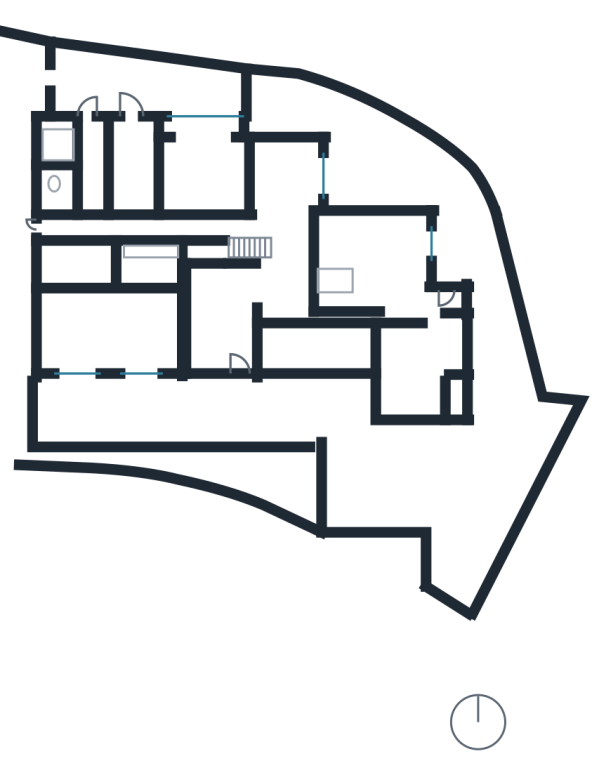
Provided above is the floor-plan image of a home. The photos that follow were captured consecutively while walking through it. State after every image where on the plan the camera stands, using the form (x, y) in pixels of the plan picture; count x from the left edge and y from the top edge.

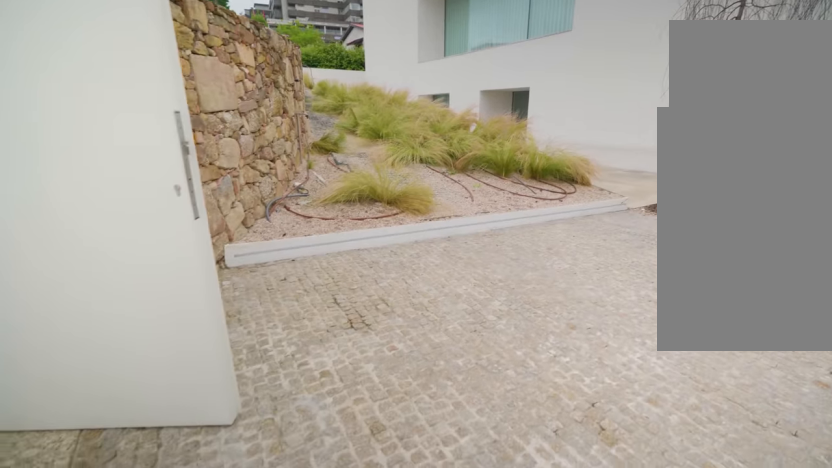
(342, 510)
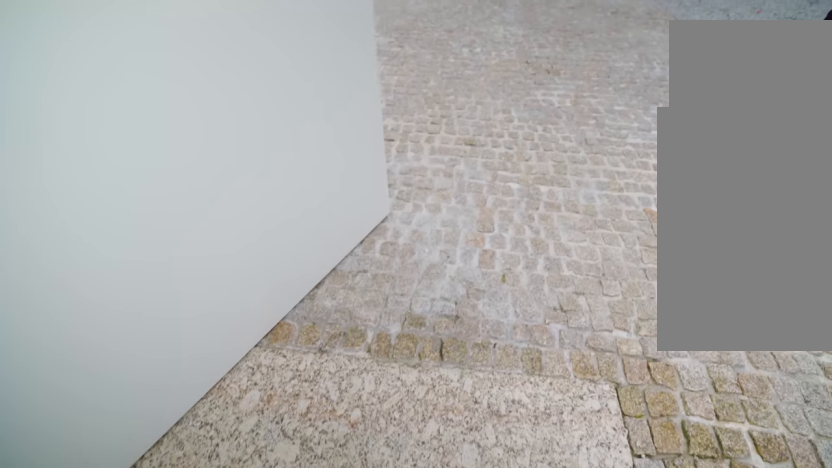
(329, 537)
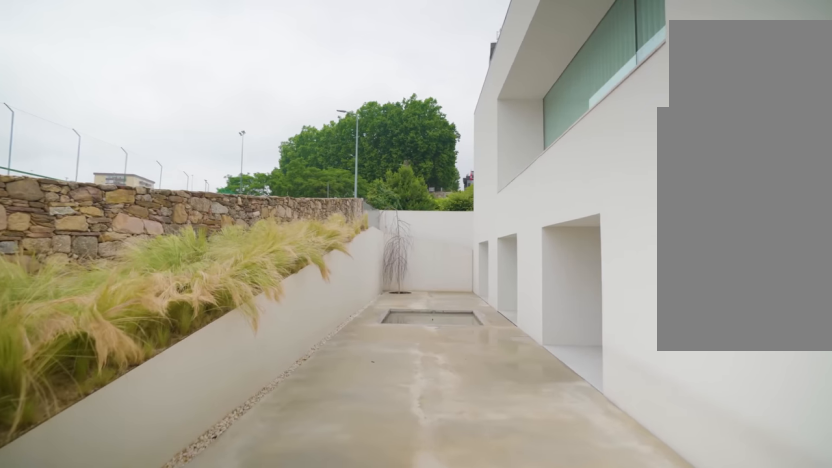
(301, 407)
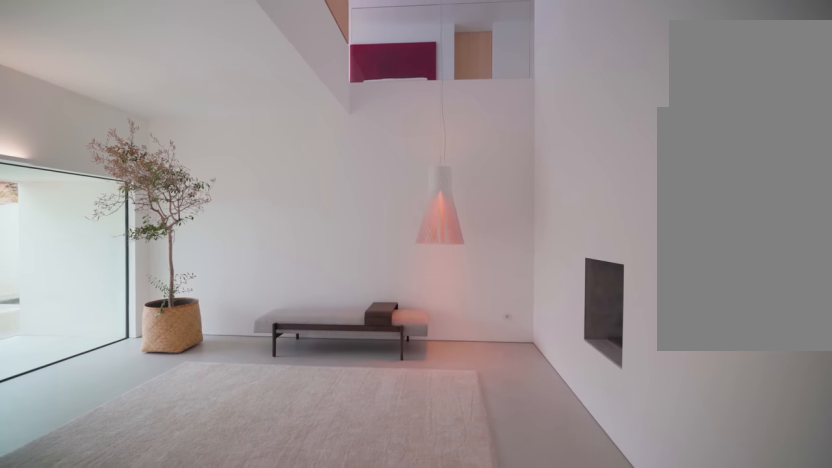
(249, 294)
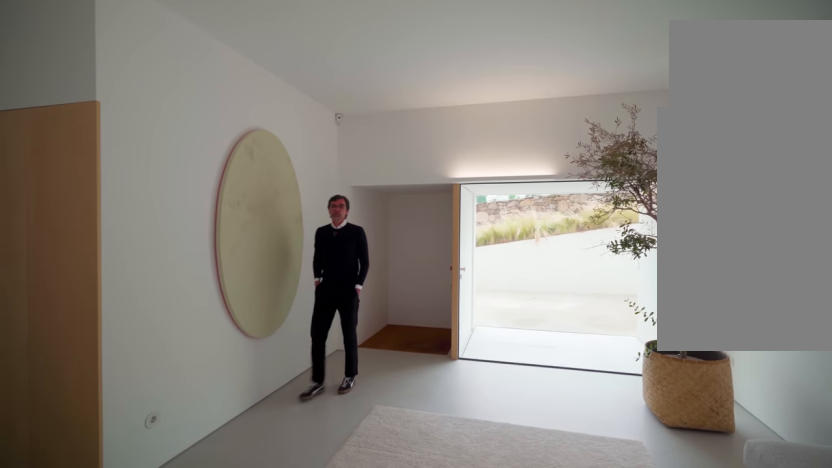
(209, 281)
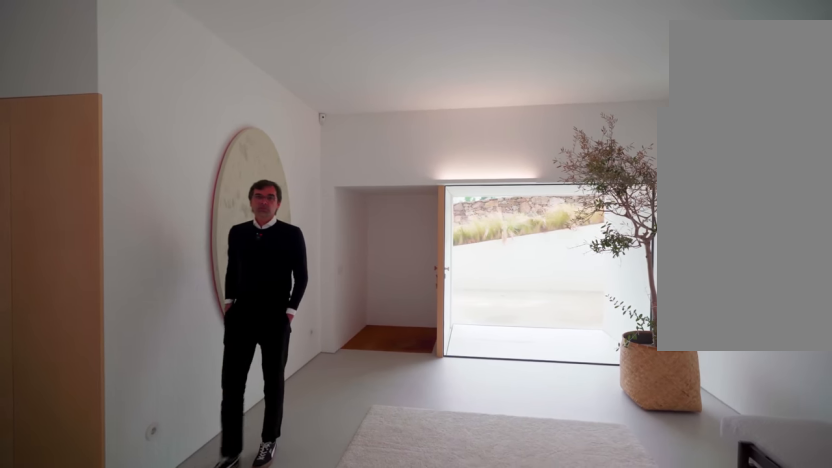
(209, 281)
